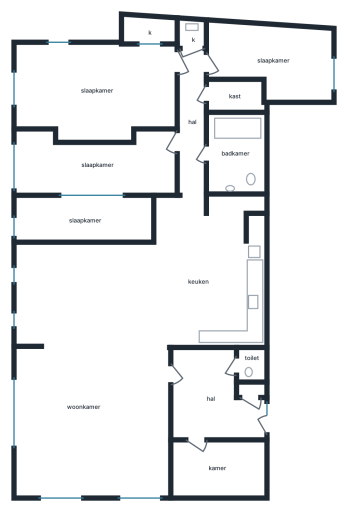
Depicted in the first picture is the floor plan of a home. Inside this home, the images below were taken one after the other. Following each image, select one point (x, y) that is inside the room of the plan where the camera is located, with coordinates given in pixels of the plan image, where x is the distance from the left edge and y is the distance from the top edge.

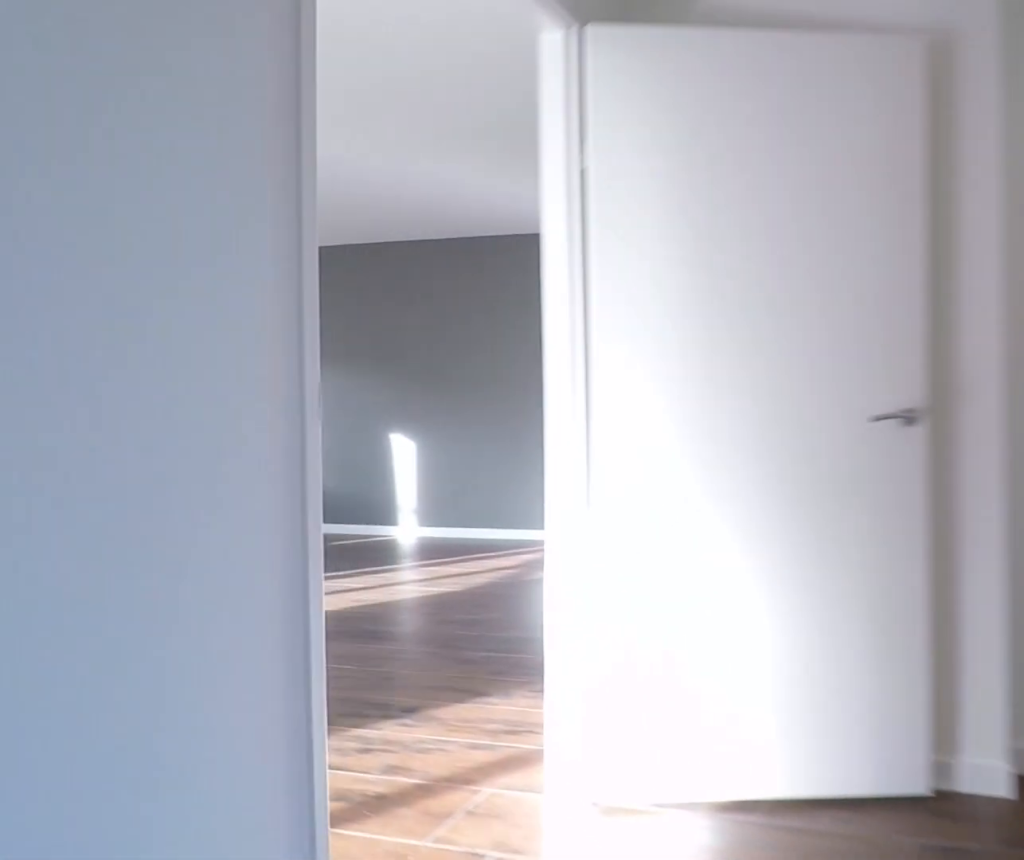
(210, 397)
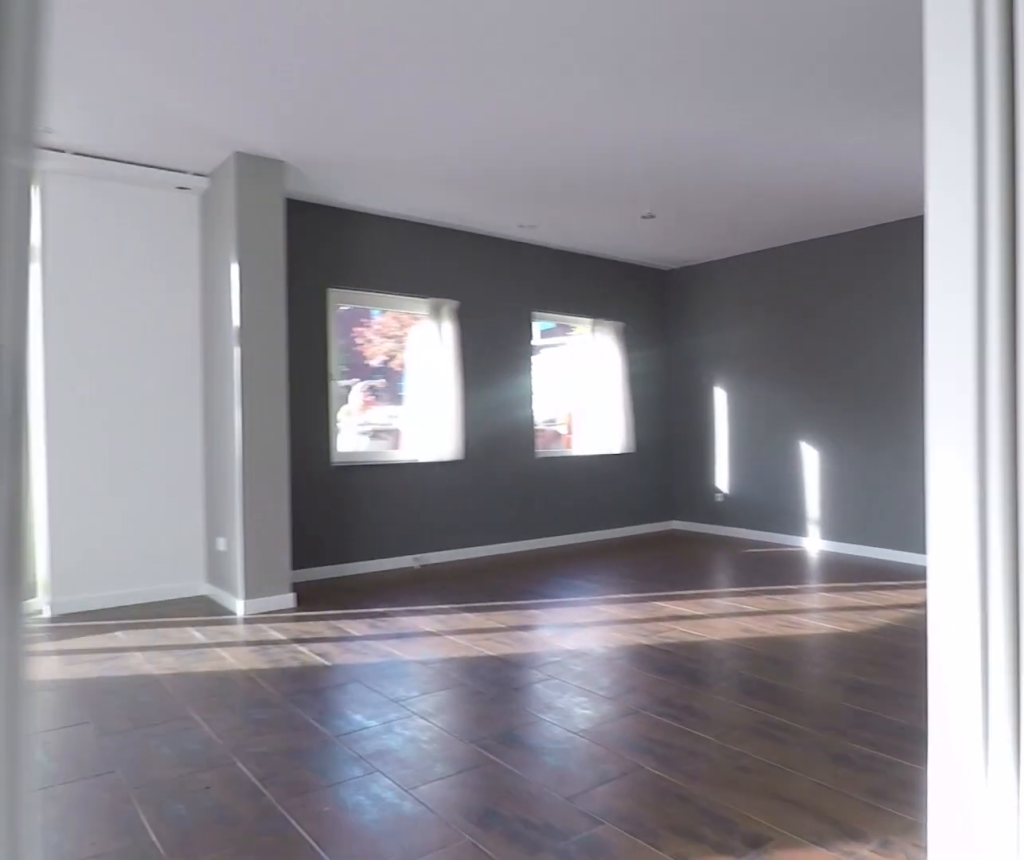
(210, 397)
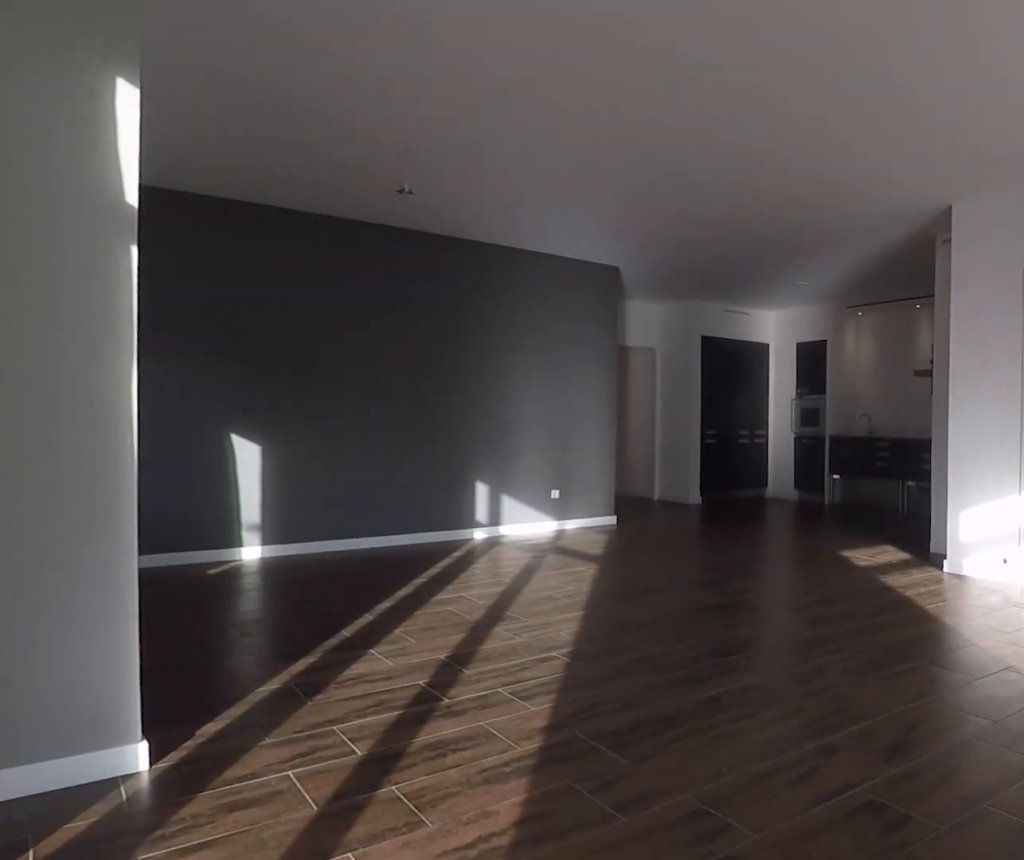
(91, 371)
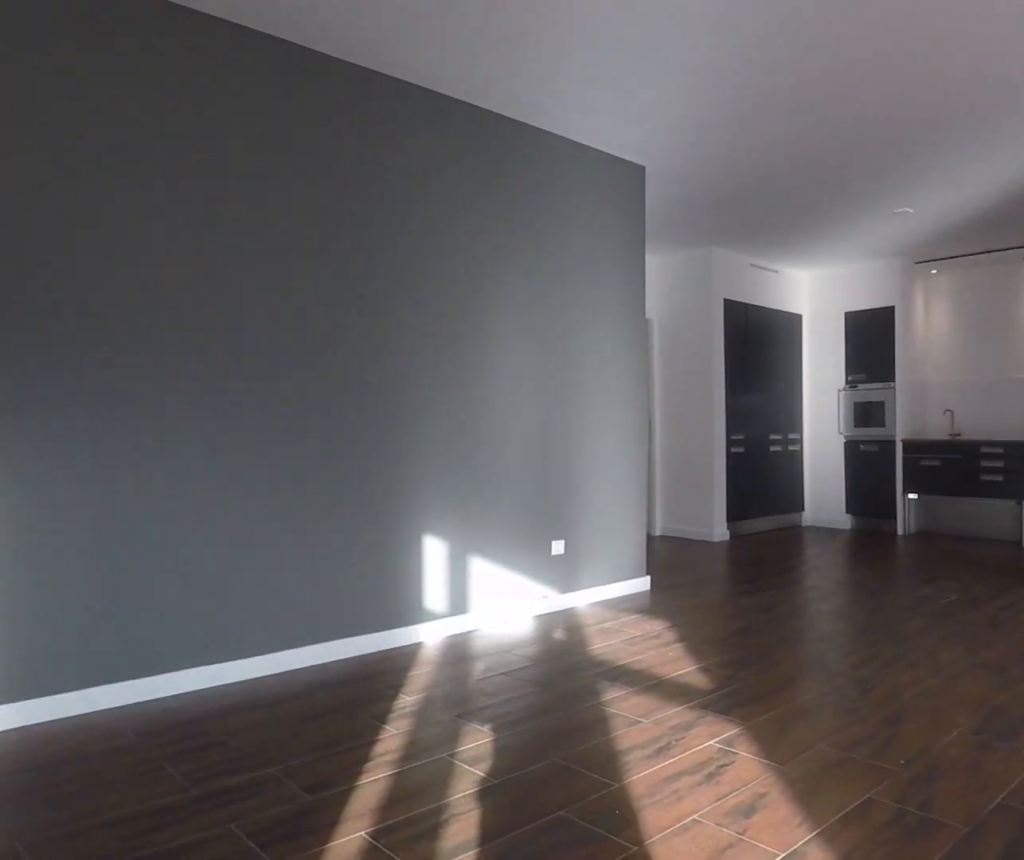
(91, 371)
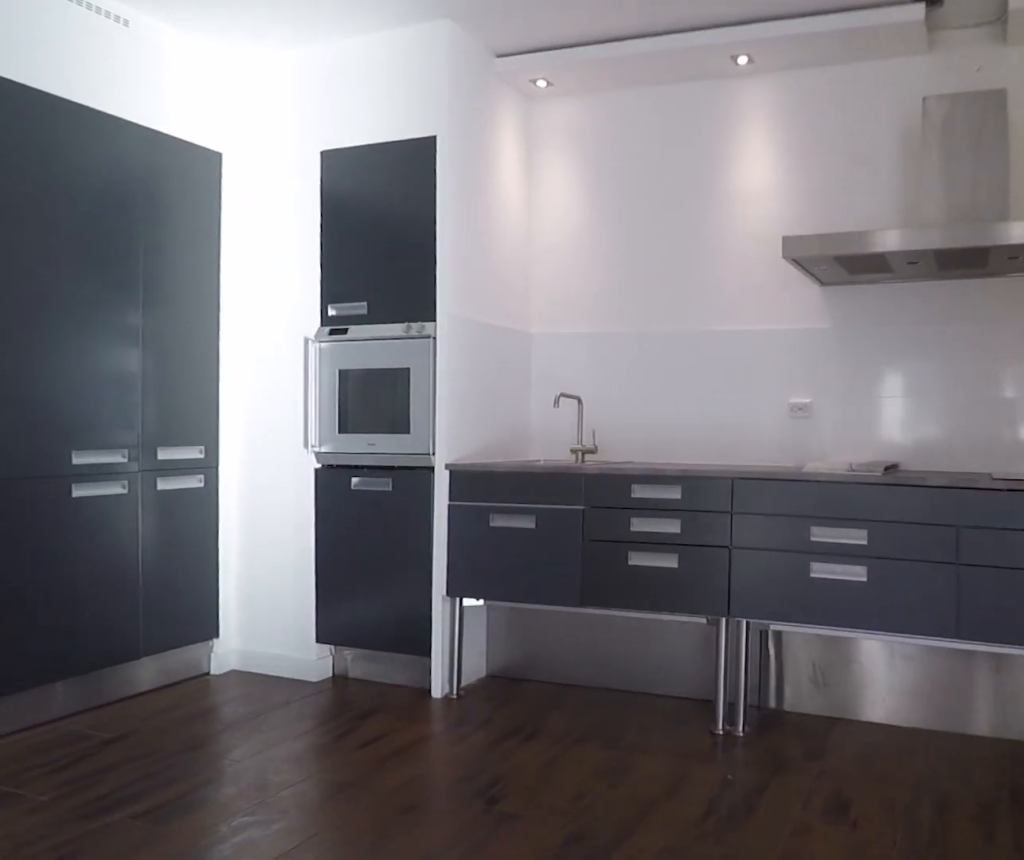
(210, 273)
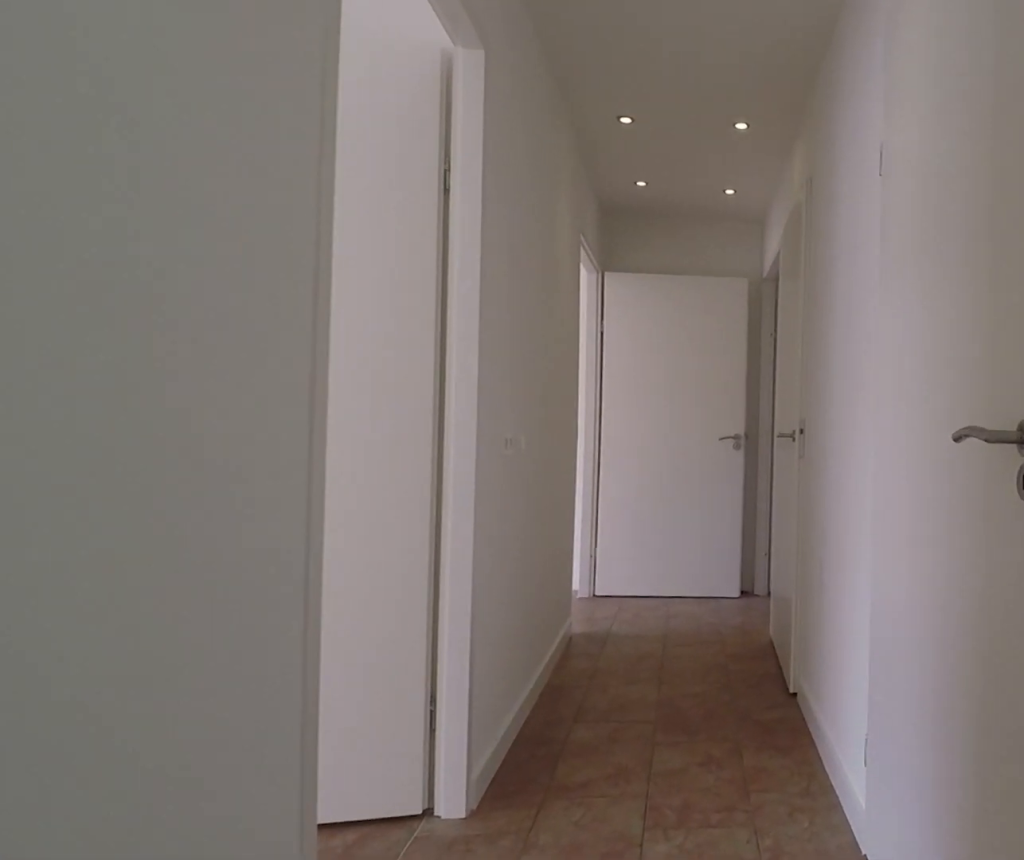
(192, 120)
